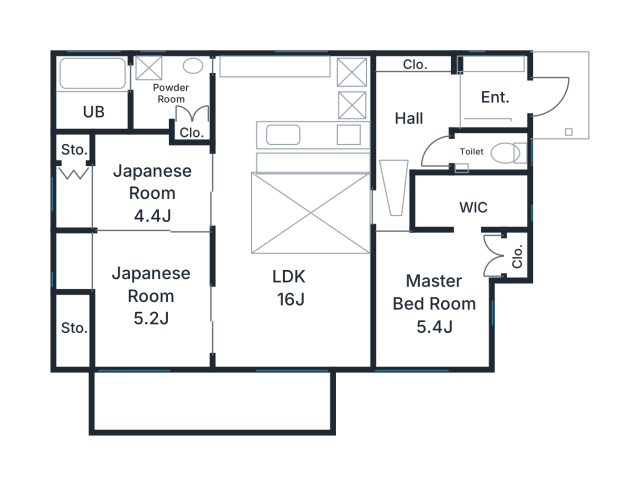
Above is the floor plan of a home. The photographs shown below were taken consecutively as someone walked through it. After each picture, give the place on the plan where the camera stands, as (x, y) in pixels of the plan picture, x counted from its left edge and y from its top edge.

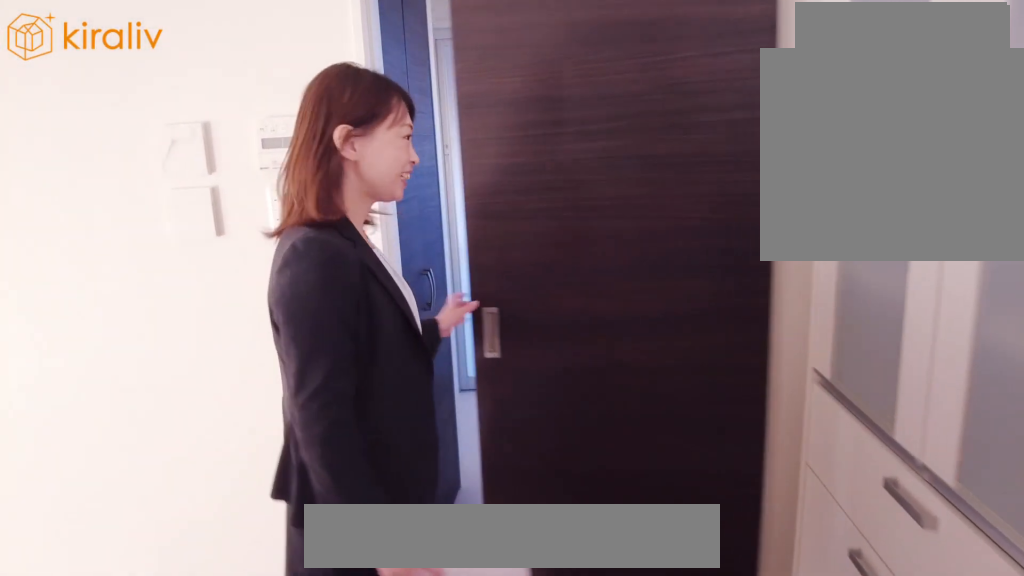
(219, 116)
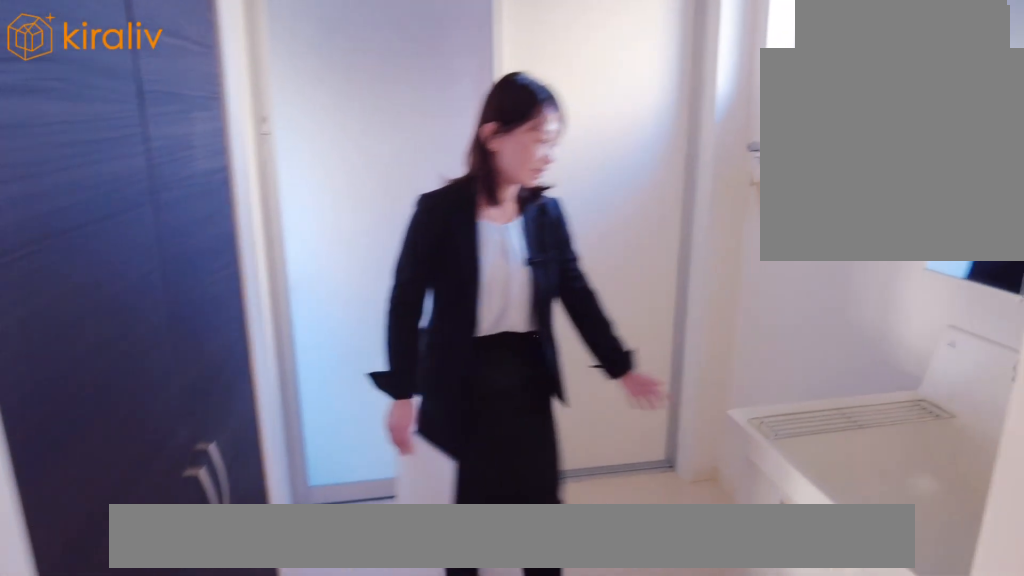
(175, 112)
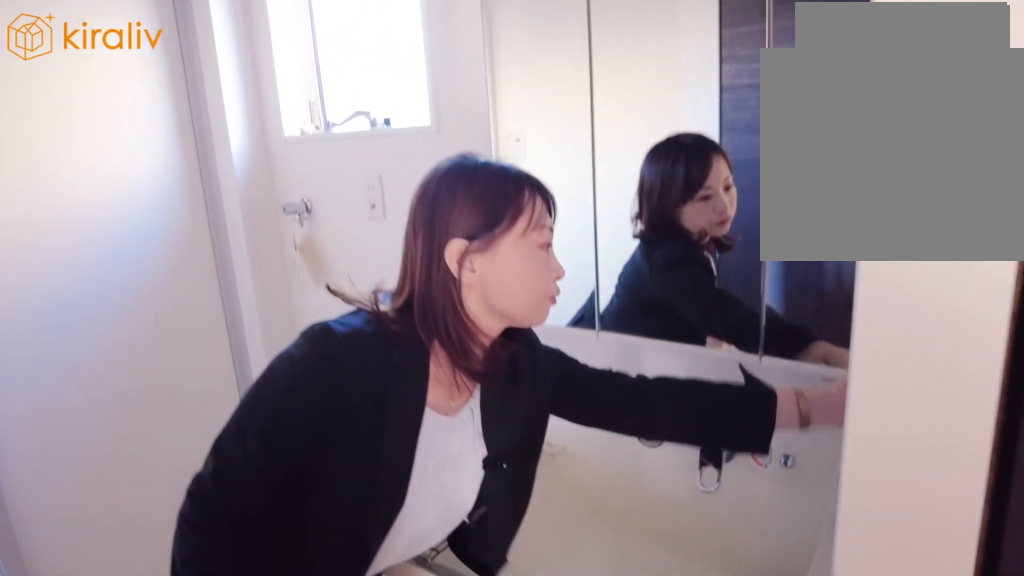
(165, 113)
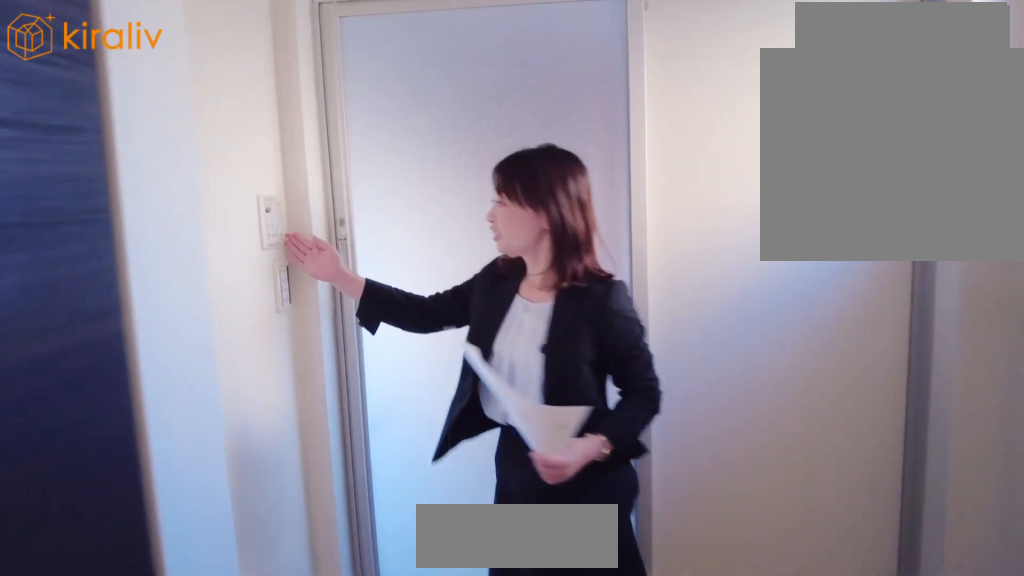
(135, 110)
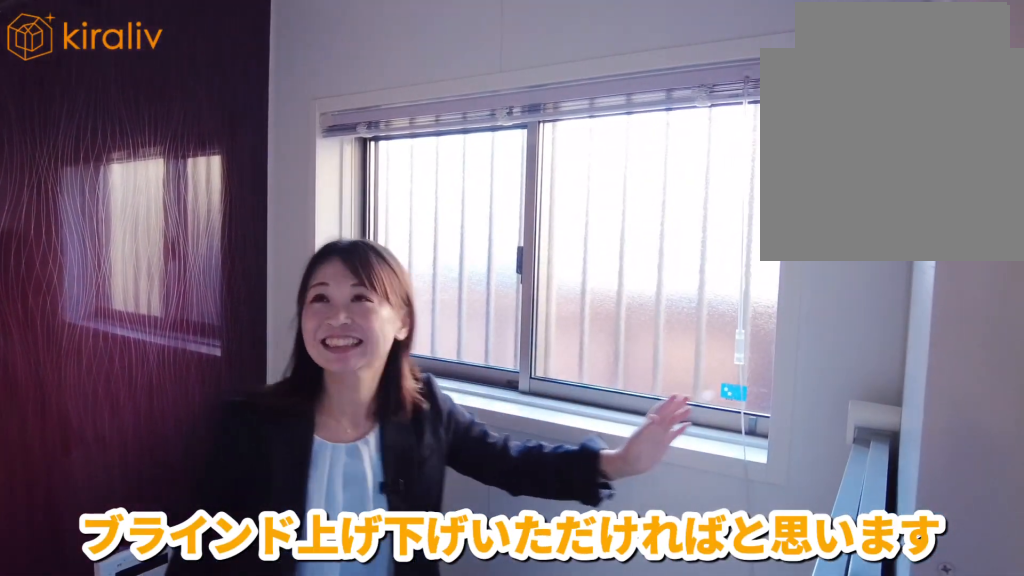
(97, 112)
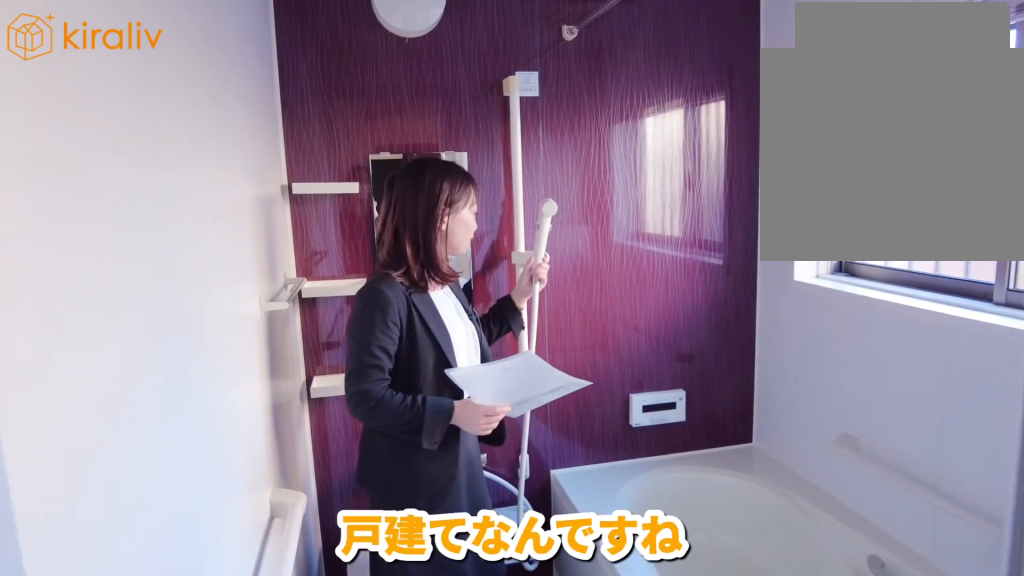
(97, 113)
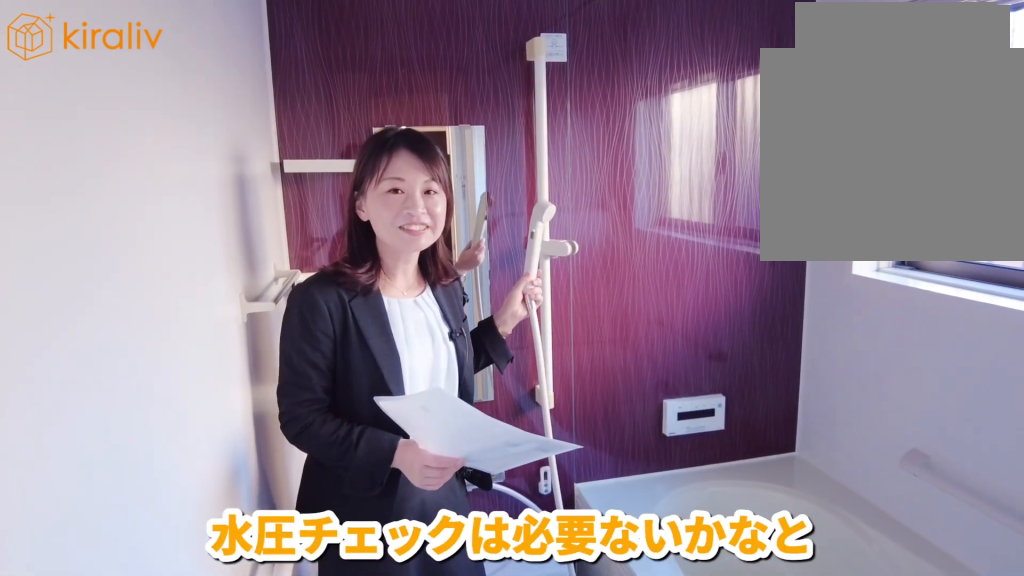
(98, 113)
